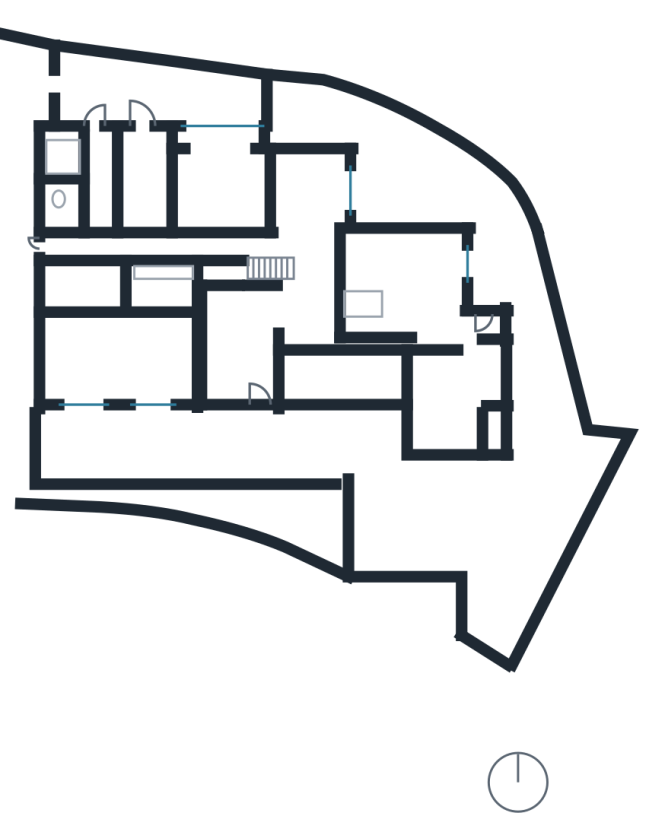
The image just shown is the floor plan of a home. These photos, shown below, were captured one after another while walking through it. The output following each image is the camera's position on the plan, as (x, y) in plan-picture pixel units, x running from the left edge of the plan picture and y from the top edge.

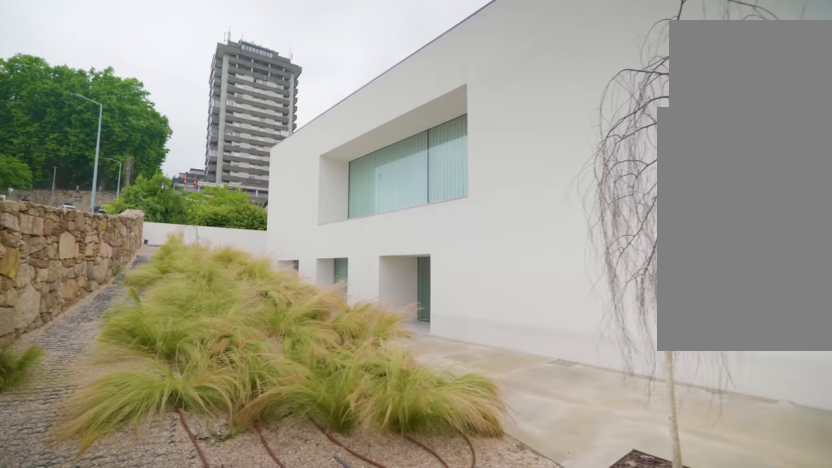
(367, 532)
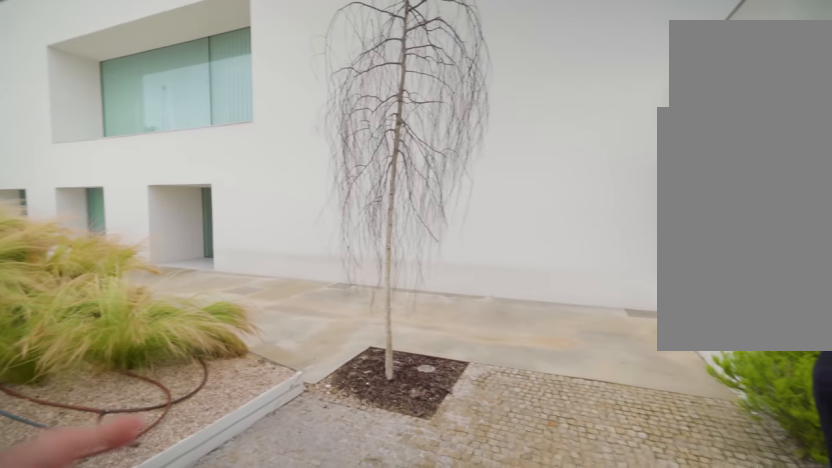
(368, 531)
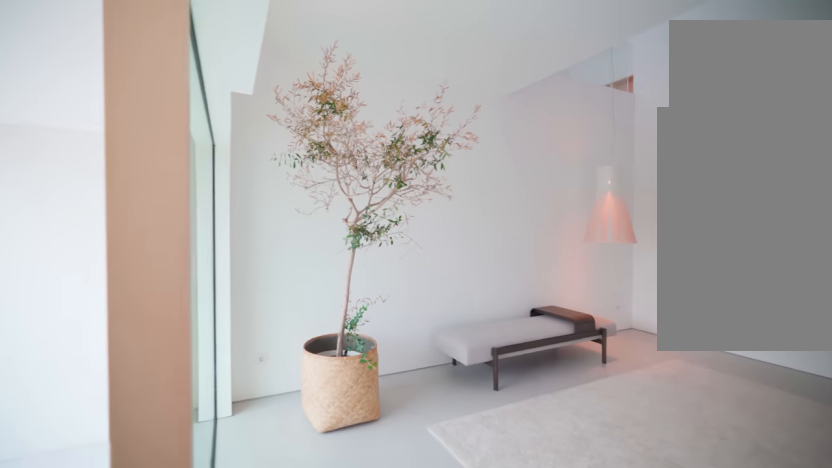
(259, 391)
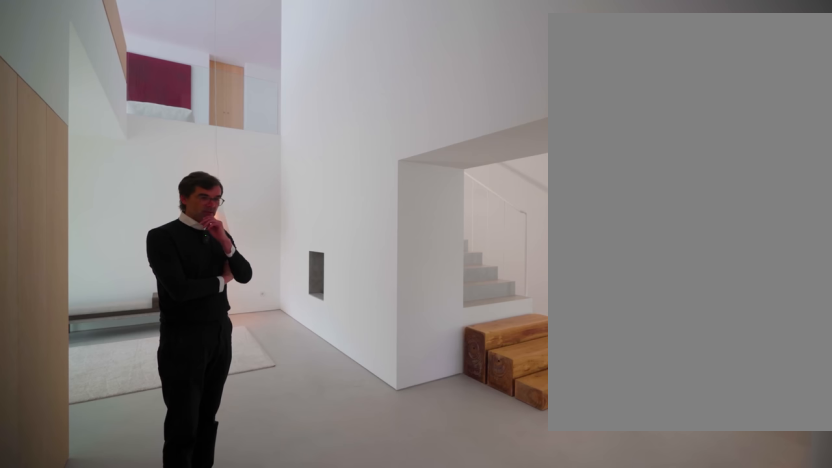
(324, 308)
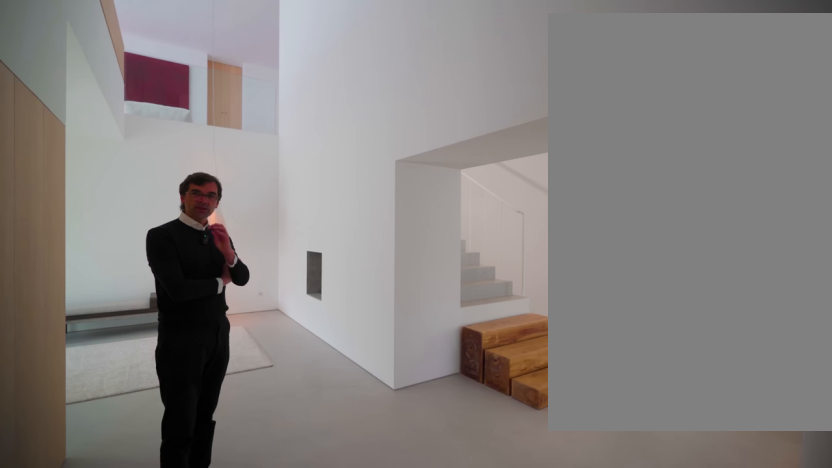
(324, 308)
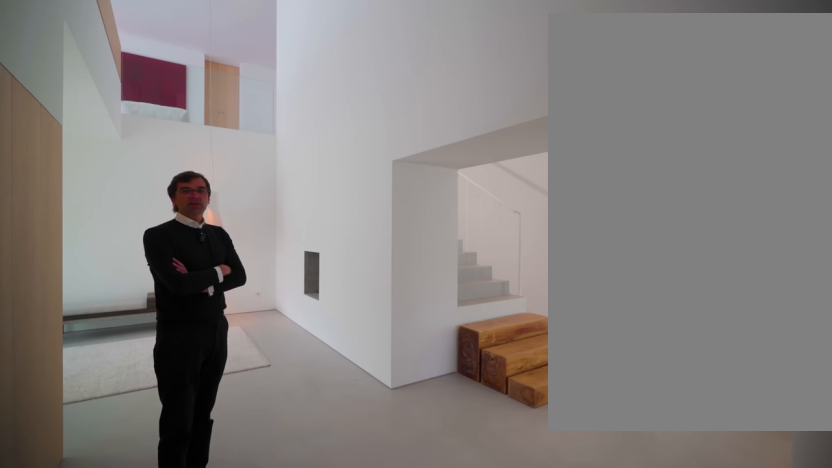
(324, 308)
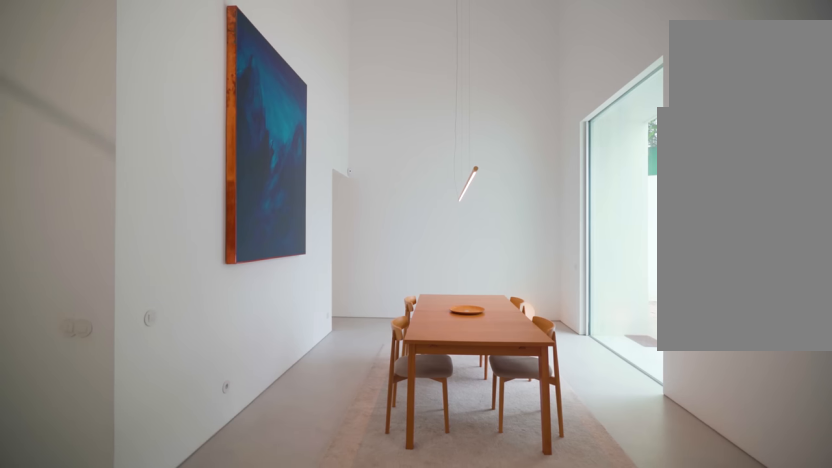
(323, 266)
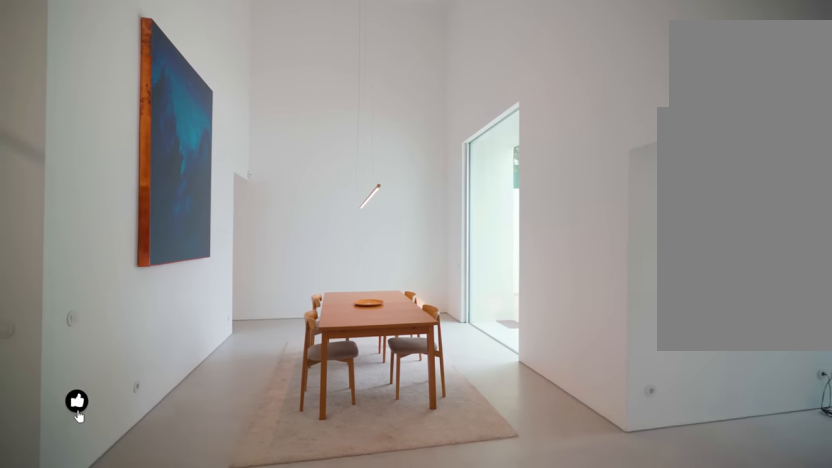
(311, 273)
